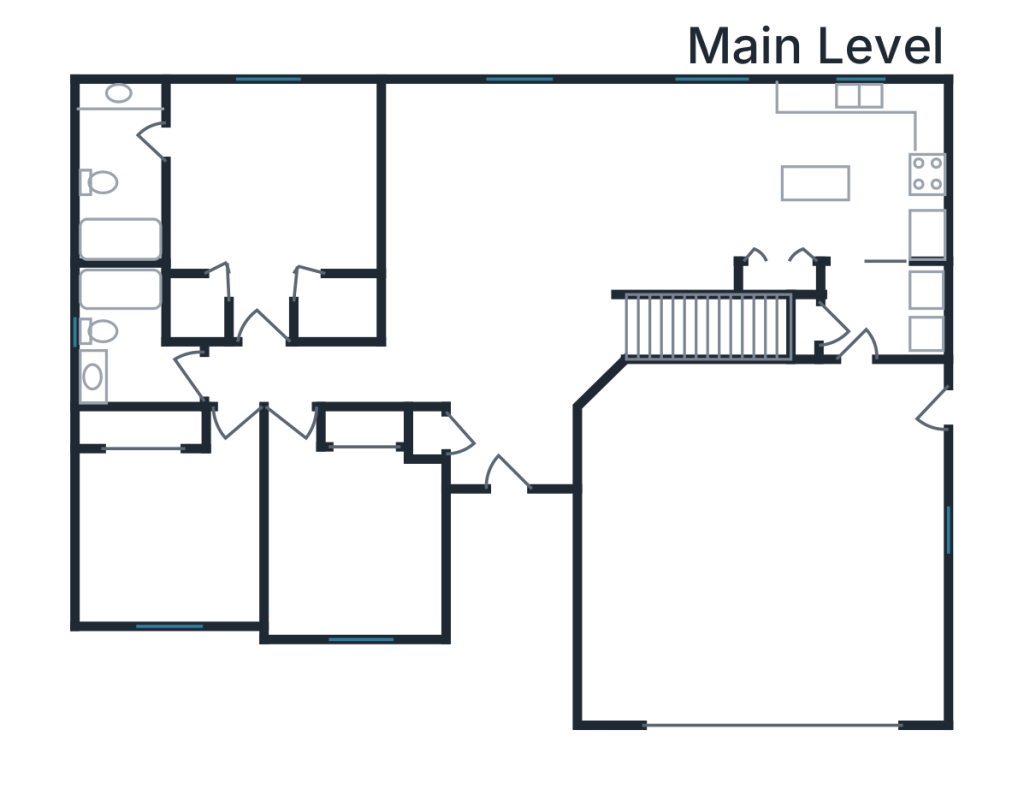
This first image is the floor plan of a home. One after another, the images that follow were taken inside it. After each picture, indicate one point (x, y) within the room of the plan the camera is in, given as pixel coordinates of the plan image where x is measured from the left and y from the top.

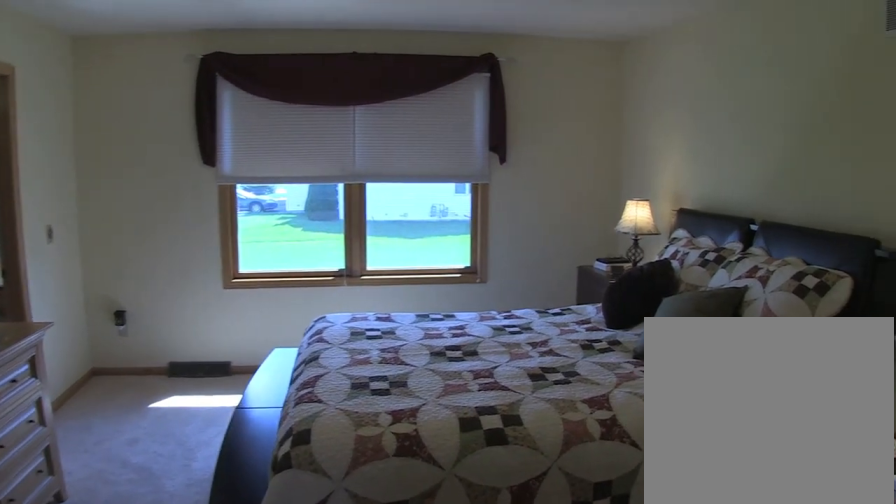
(273, 191)
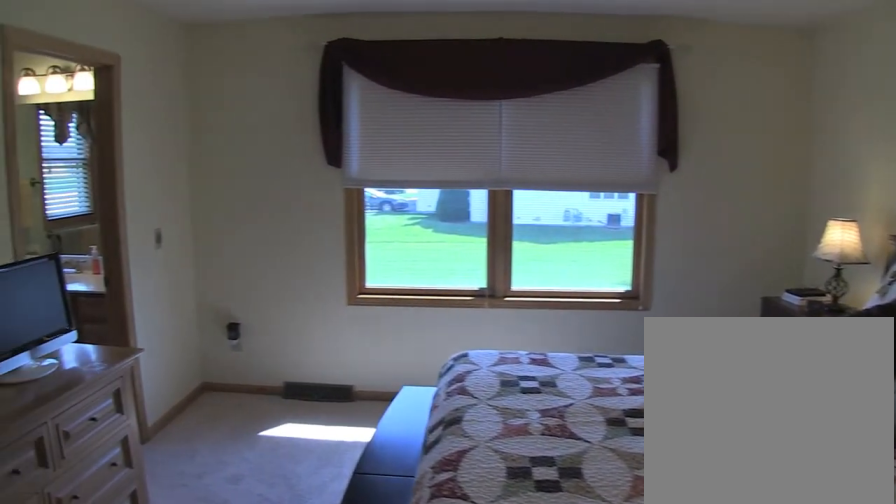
(273, 191)
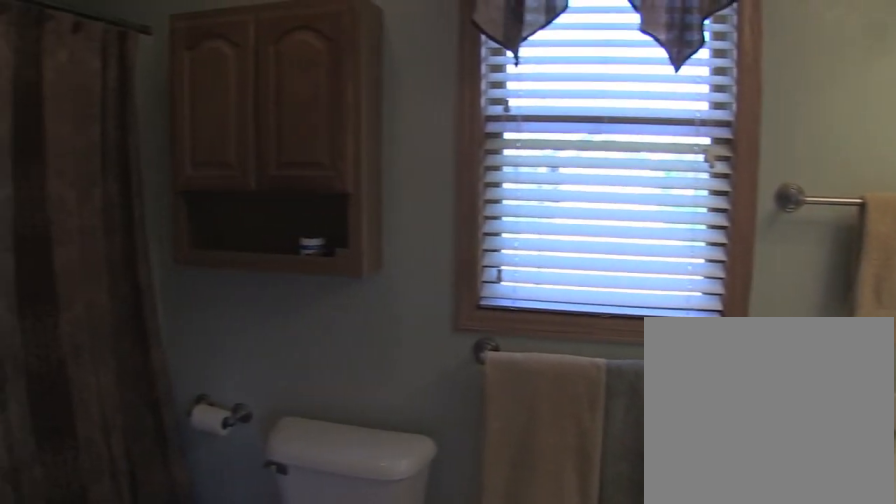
(124, 175)
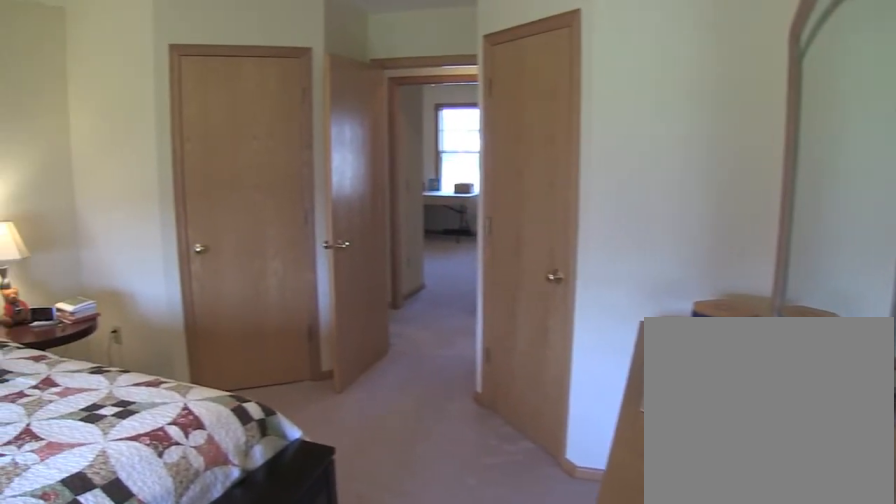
(273, 191)
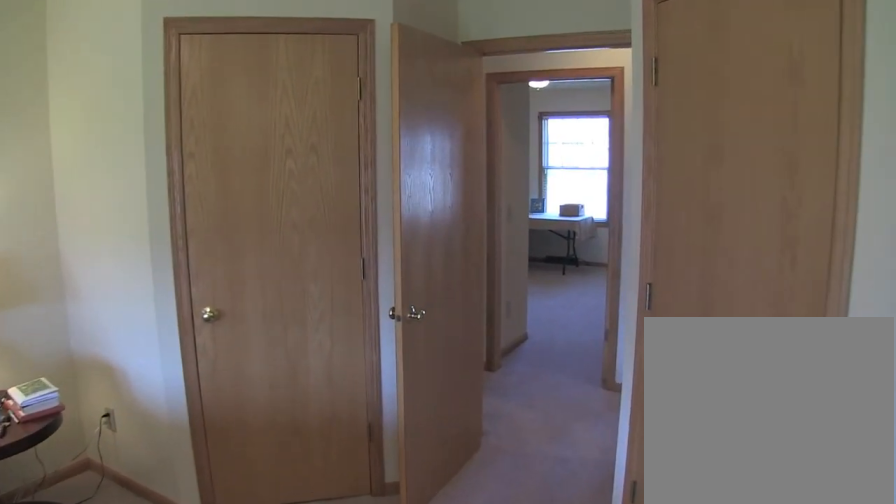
(273, 191)
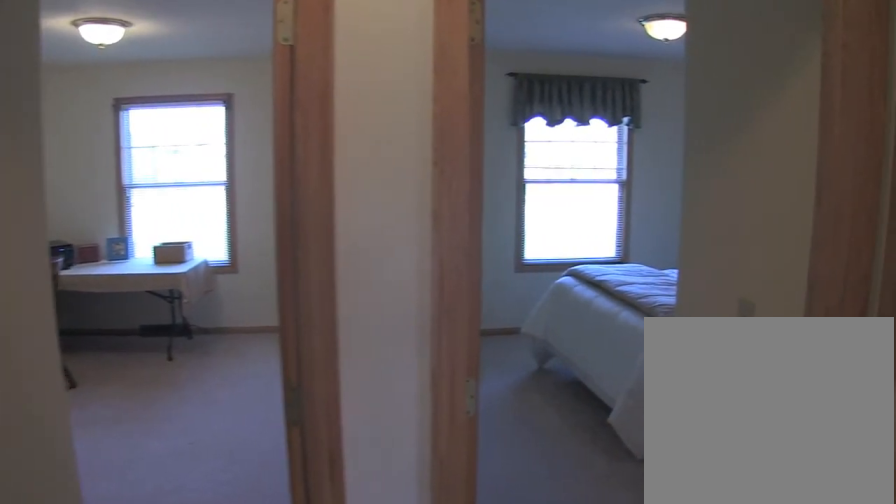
(295, 371)
